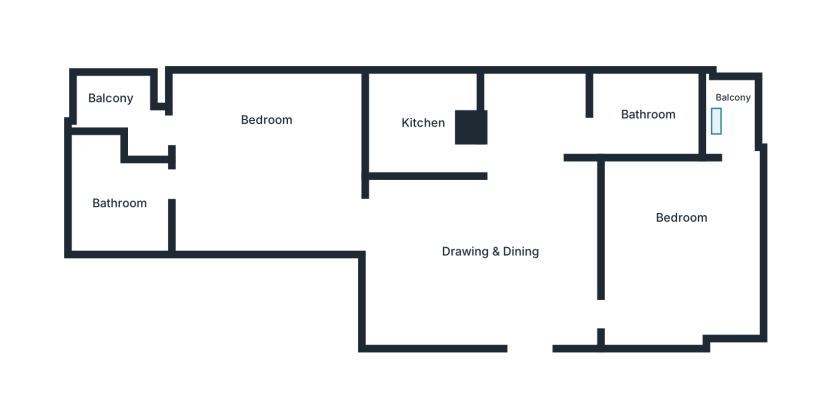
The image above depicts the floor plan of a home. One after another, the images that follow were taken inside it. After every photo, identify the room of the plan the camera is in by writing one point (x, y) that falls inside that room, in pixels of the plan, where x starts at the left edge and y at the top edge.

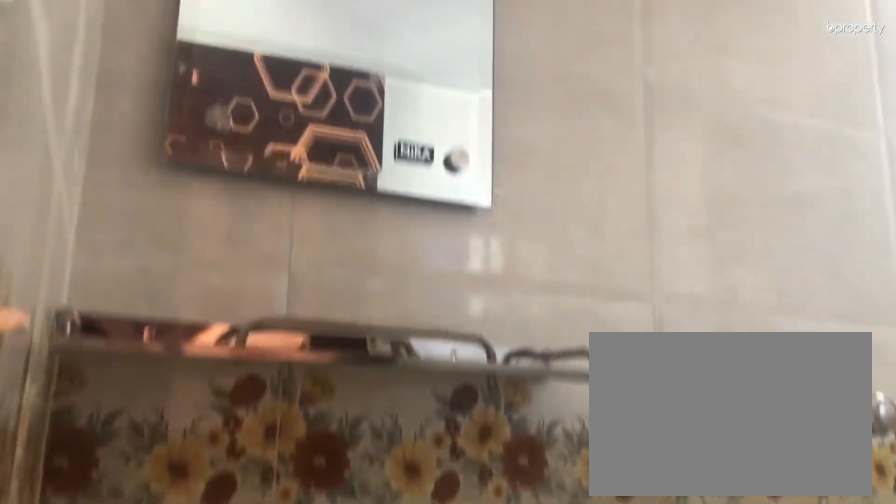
(653, 110)
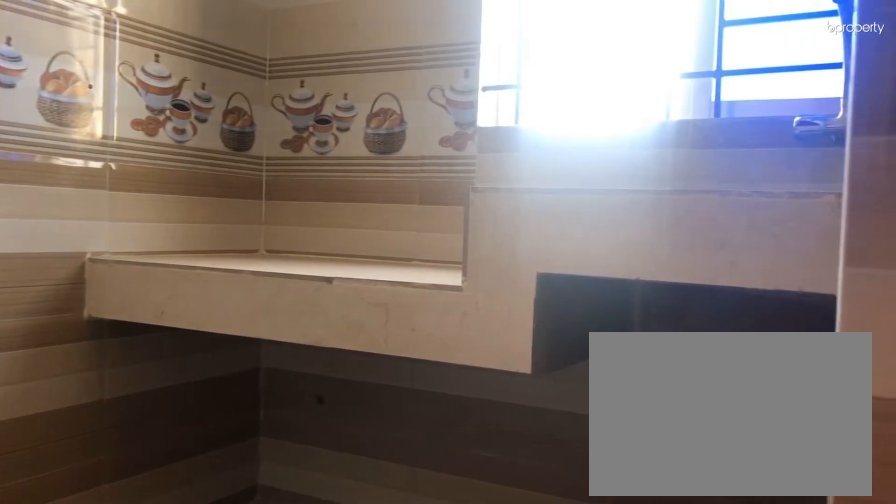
(421, 122)
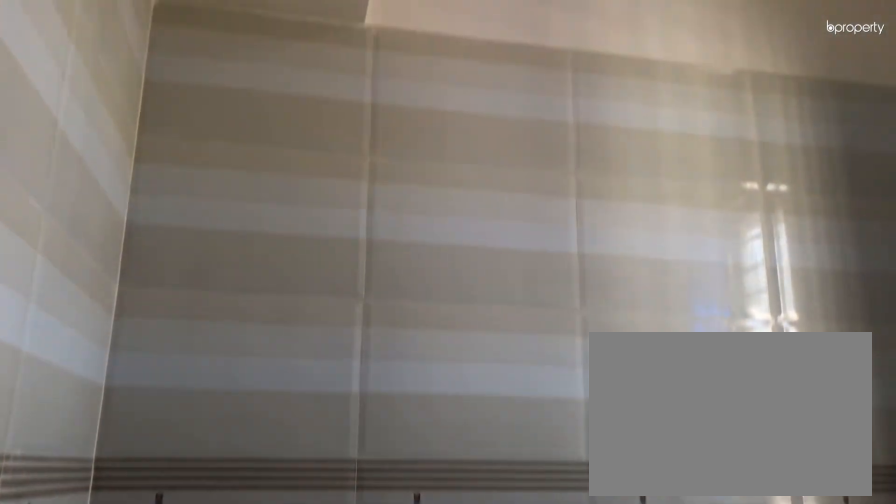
(421, 122)
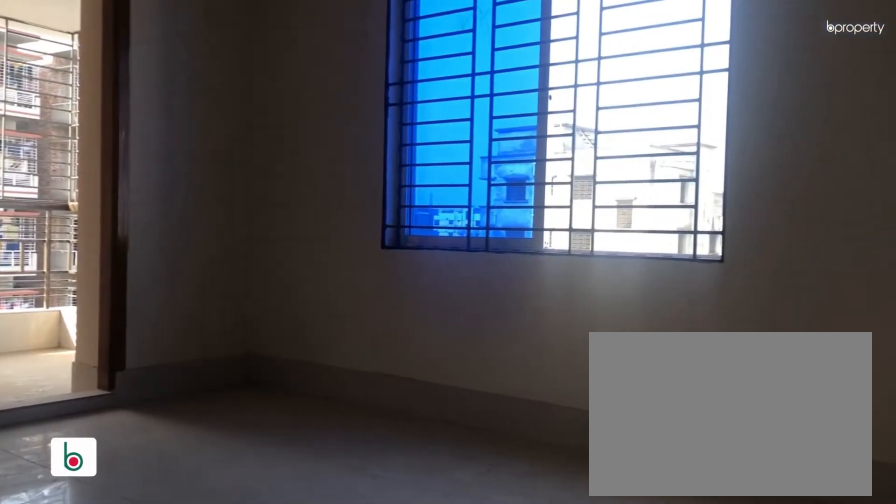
(259, 162)
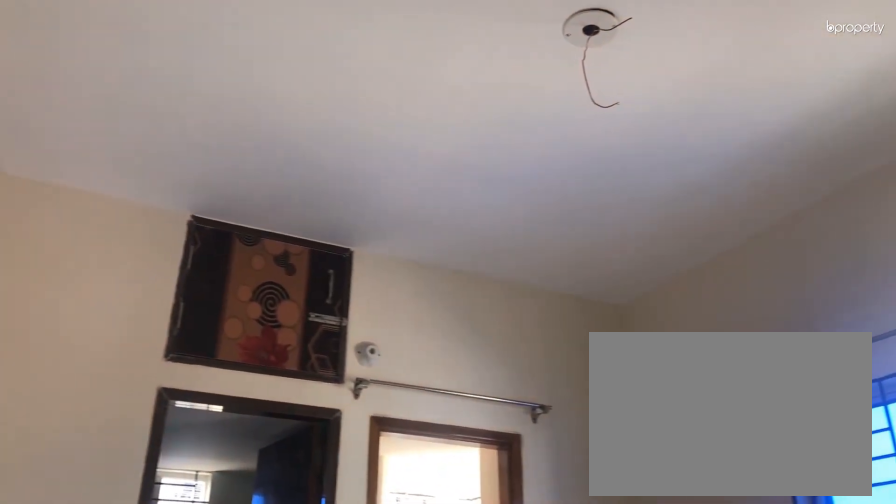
(259, 162)
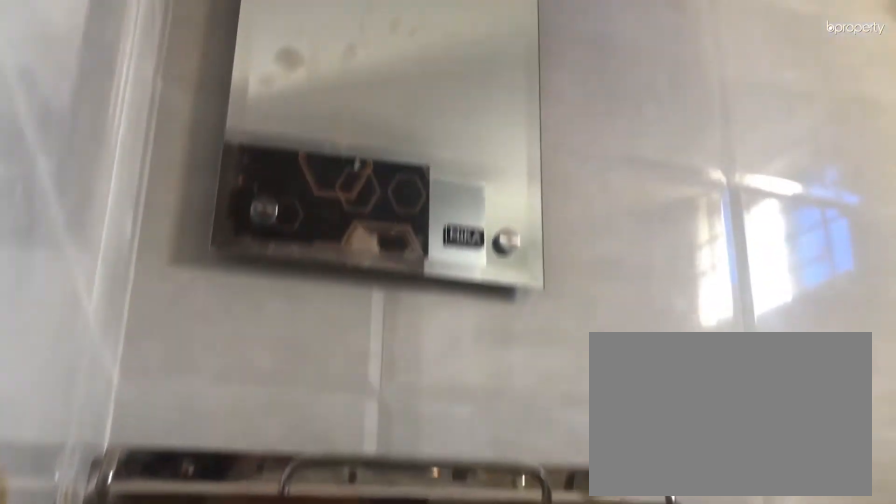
(116, 202)
